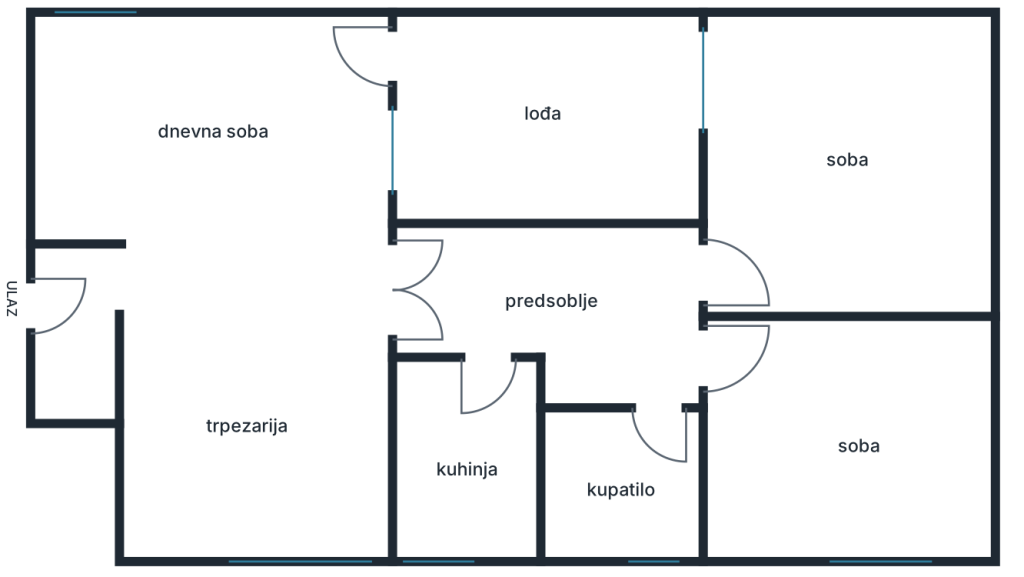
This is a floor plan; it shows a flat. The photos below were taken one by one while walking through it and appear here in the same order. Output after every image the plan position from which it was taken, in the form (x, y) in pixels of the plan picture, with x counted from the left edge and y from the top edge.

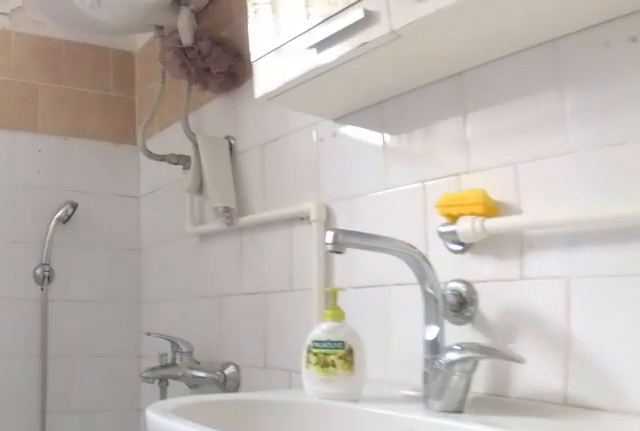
(650, 422)
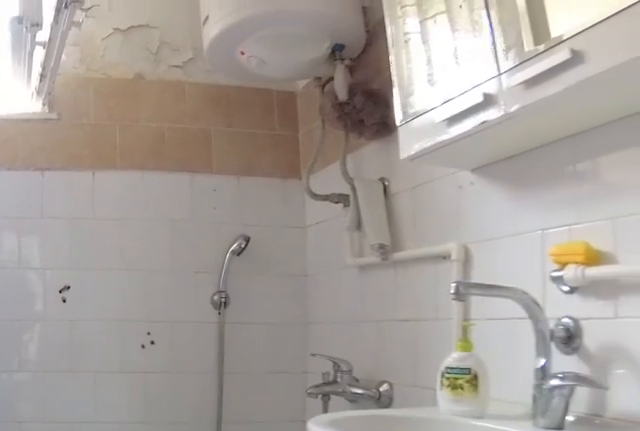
(649, 427)
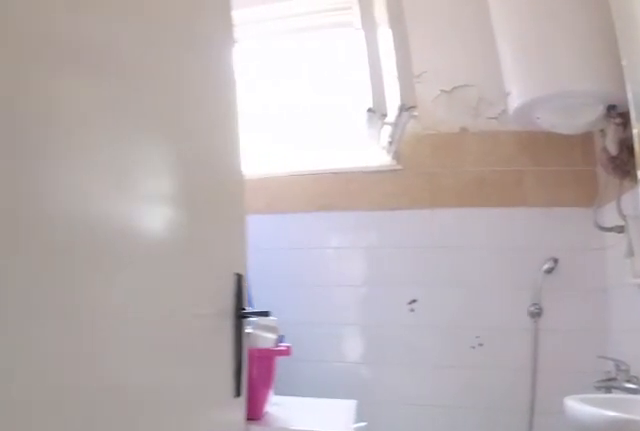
(630, 373)
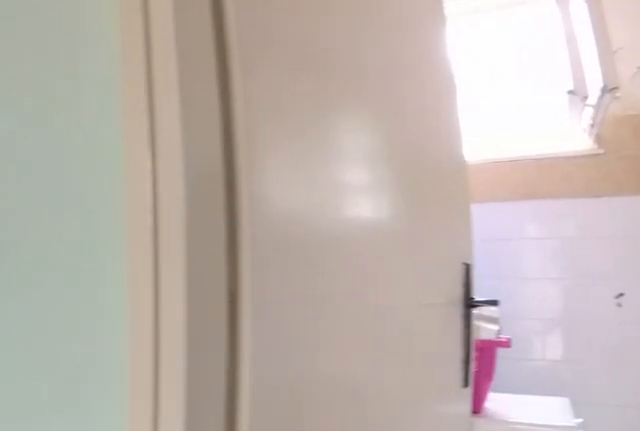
(616, 366)
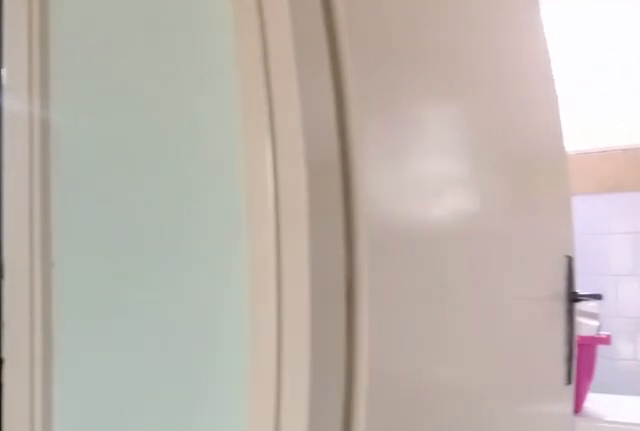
(616, 363)
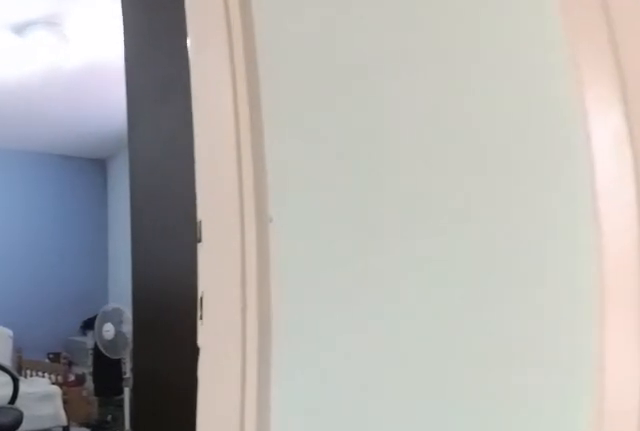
(640, 358)
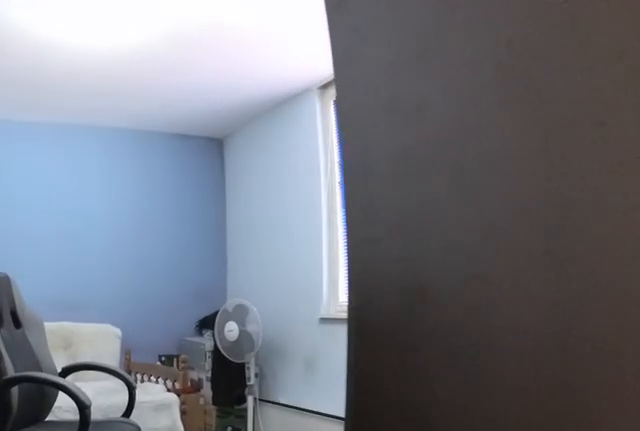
(678, 353)
